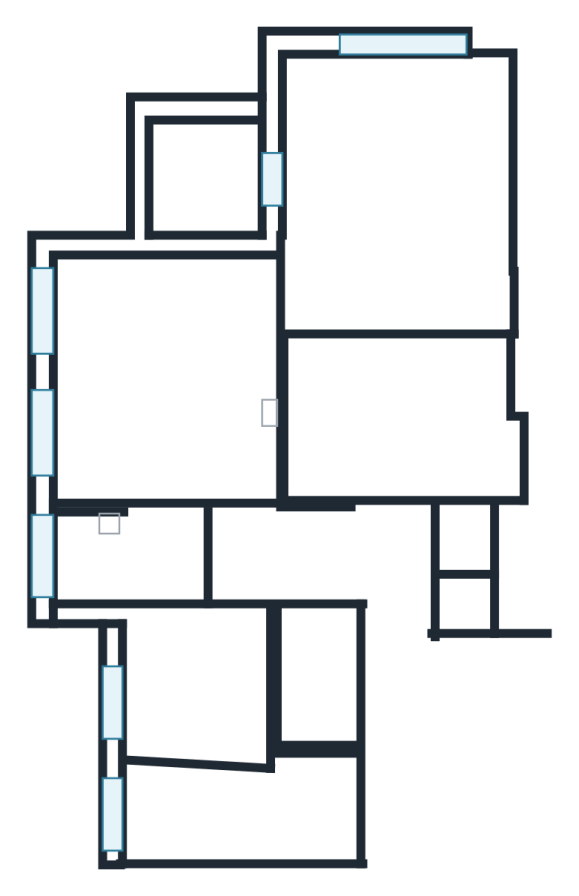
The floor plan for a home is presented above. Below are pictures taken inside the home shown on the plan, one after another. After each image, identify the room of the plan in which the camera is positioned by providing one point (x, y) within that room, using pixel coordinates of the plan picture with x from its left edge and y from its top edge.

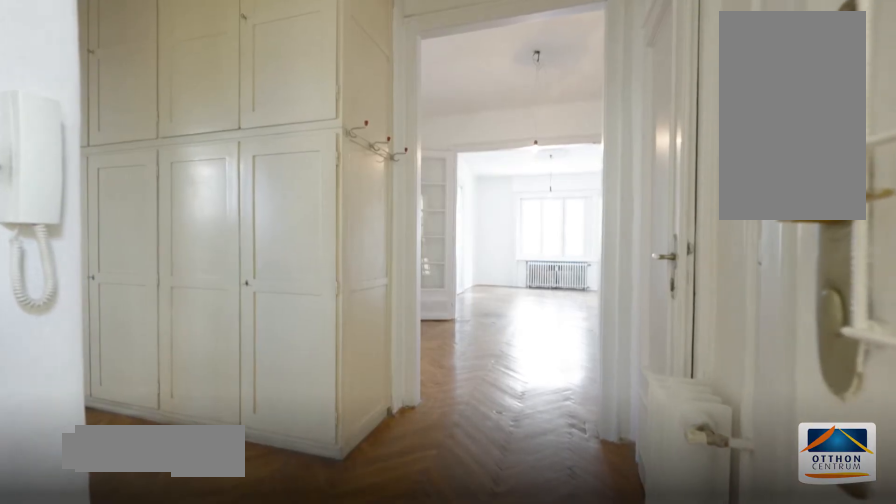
(375, 555)
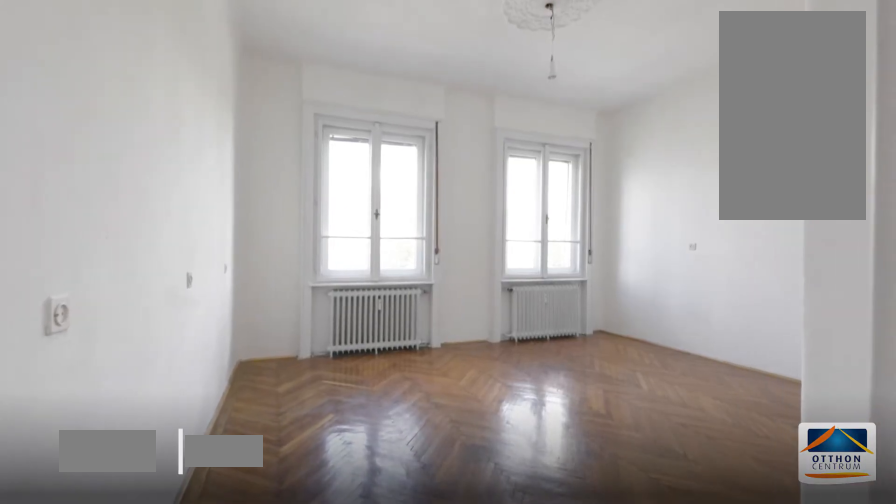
(172, 391)
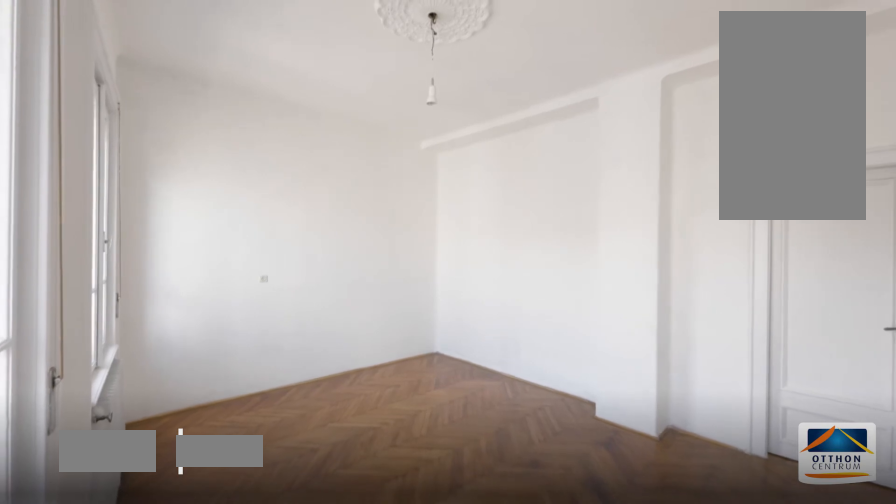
(173, 392)
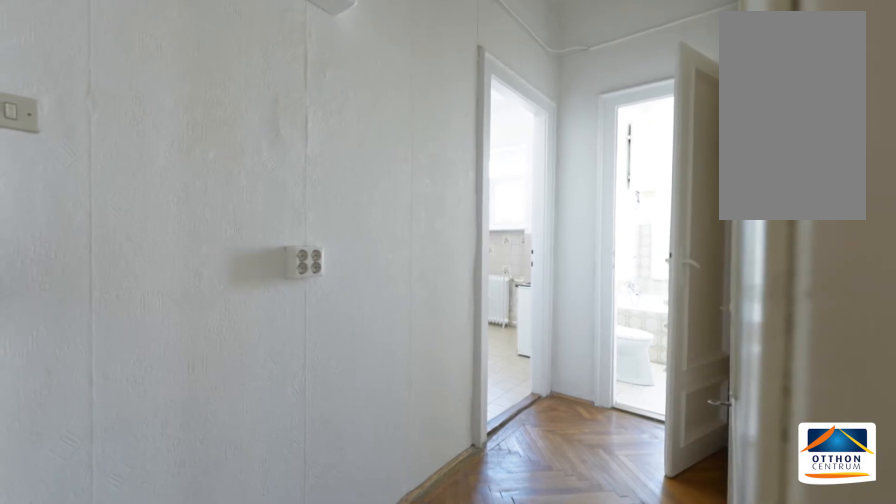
(375, 555)
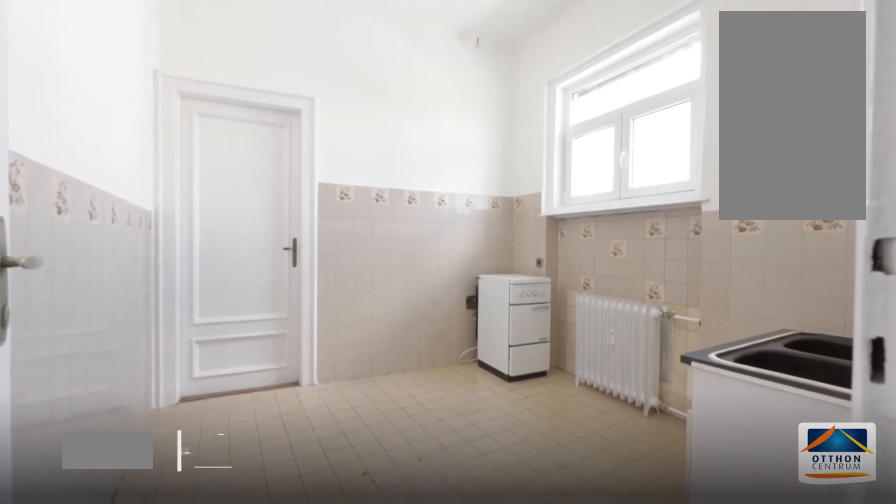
(221, 691)
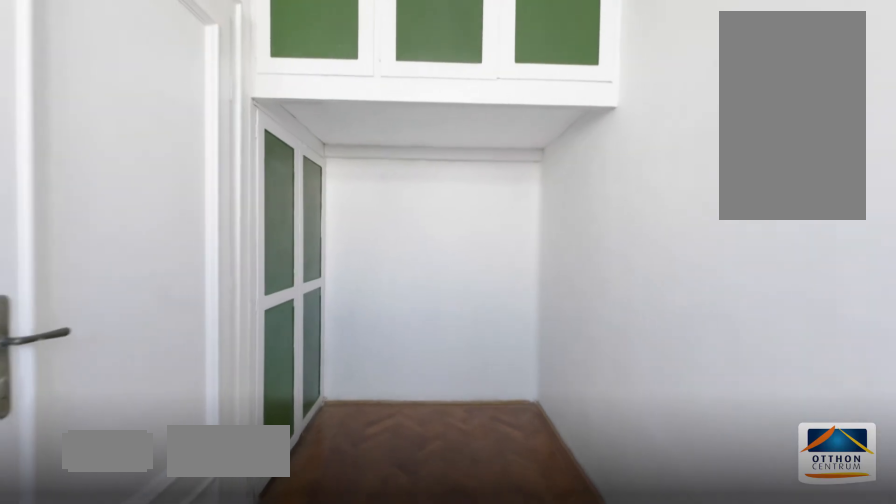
(221, 807)
